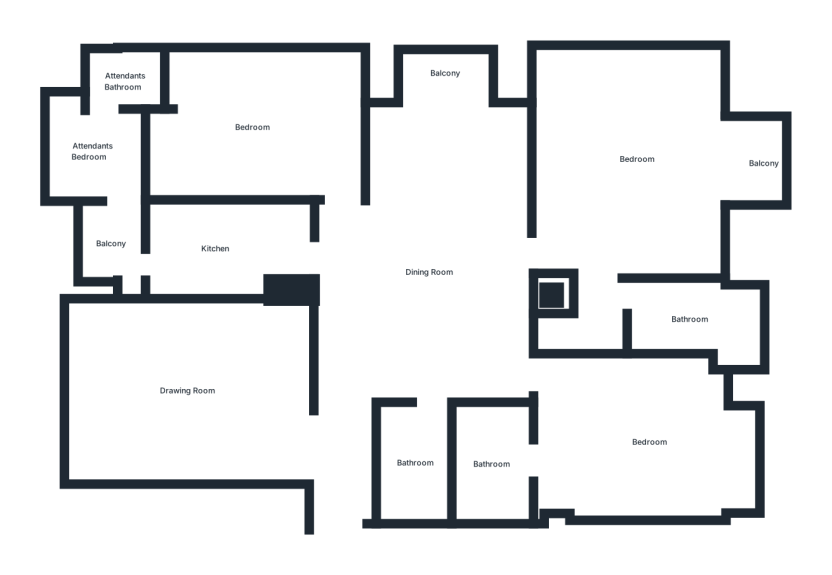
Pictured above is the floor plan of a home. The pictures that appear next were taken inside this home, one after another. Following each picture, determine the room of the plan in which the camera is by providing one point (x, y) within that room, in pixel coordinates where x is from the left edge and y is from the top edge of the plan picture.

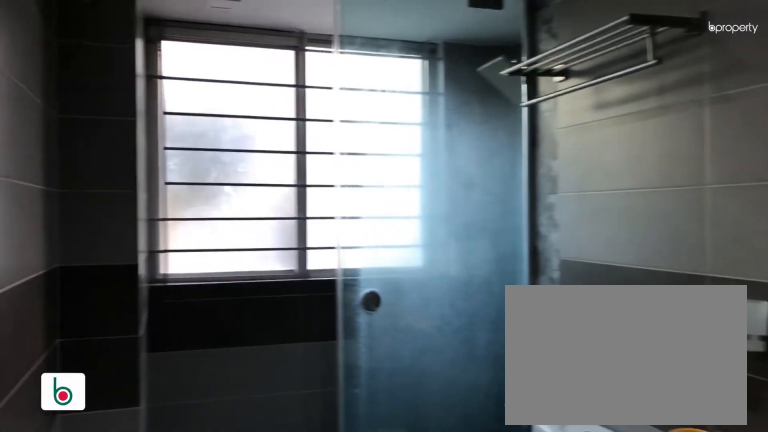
(698, 320)
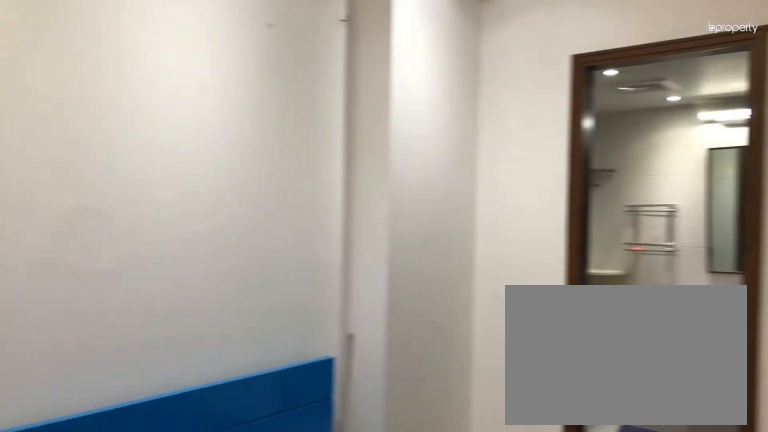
(649, 444)
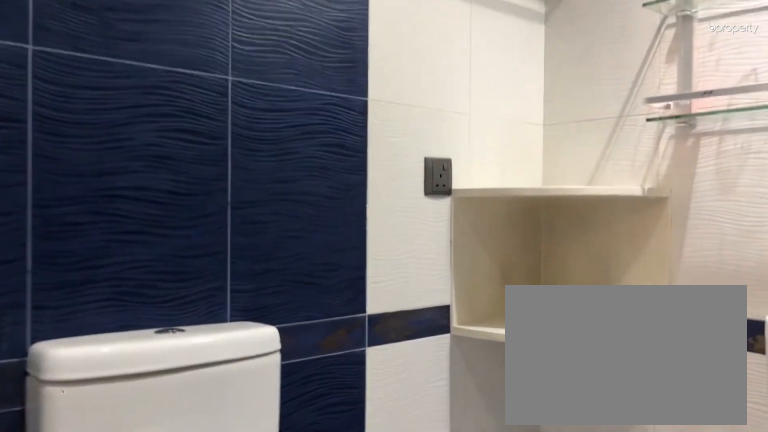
(489, 463)
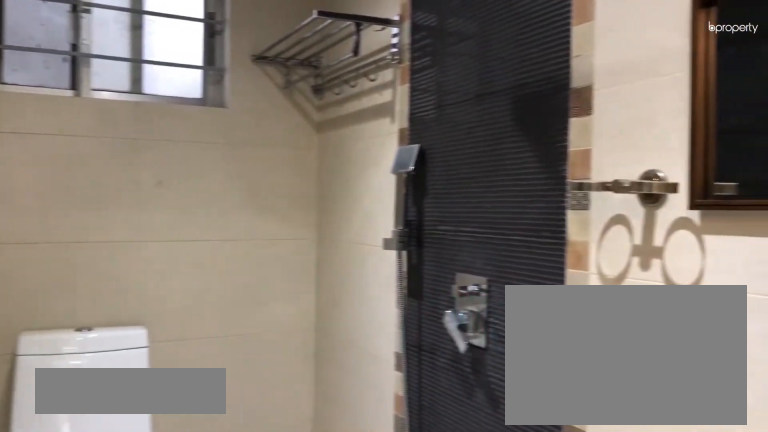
(414, 463)
